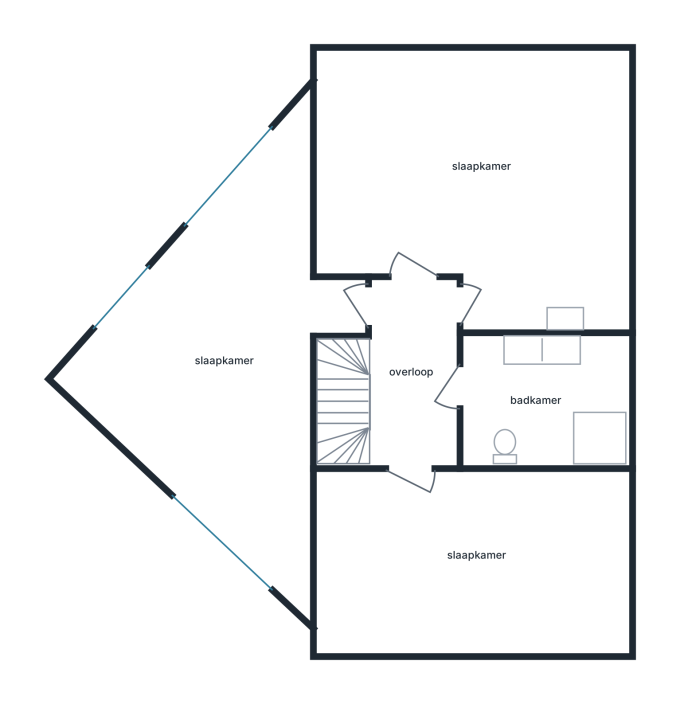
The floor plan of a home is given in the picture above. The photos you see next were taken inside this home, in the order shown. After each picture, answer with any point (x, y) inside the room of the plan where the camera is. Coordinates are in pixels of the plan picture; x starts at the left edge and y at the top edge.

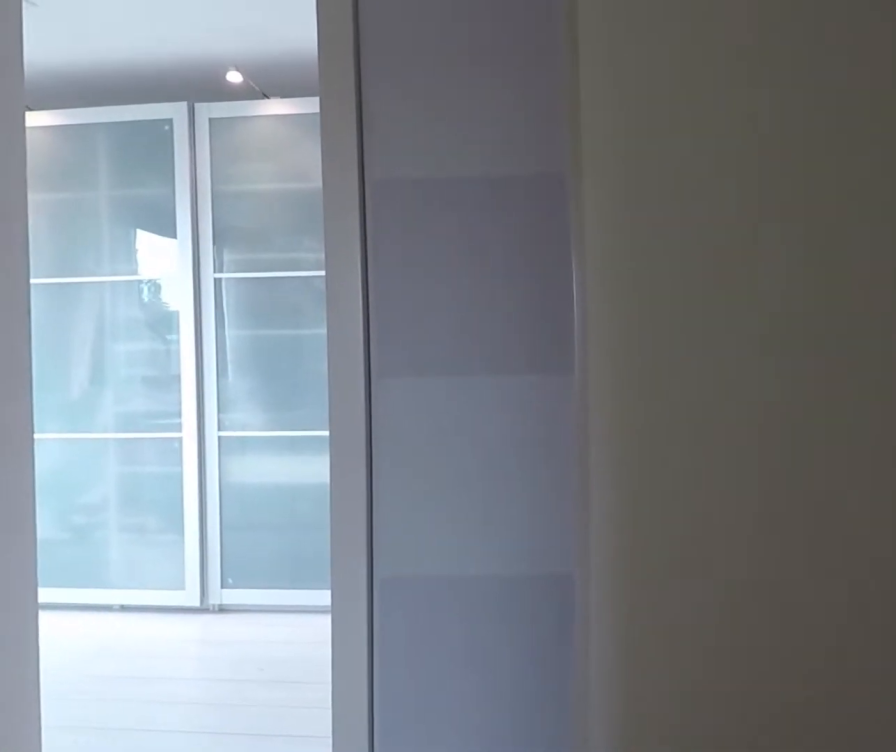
(443, 440)
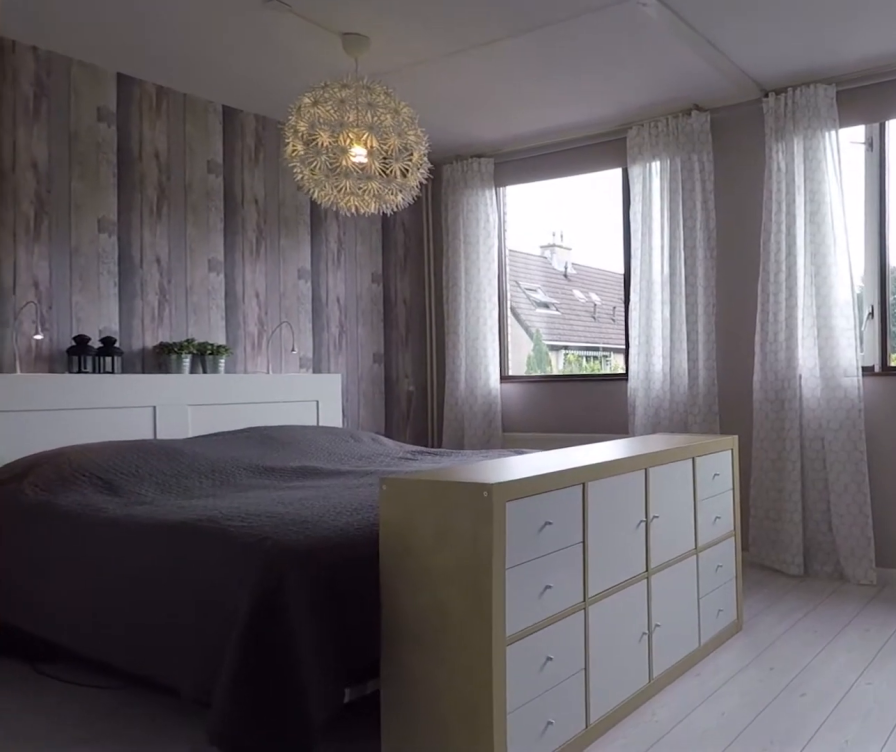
(624, 192)
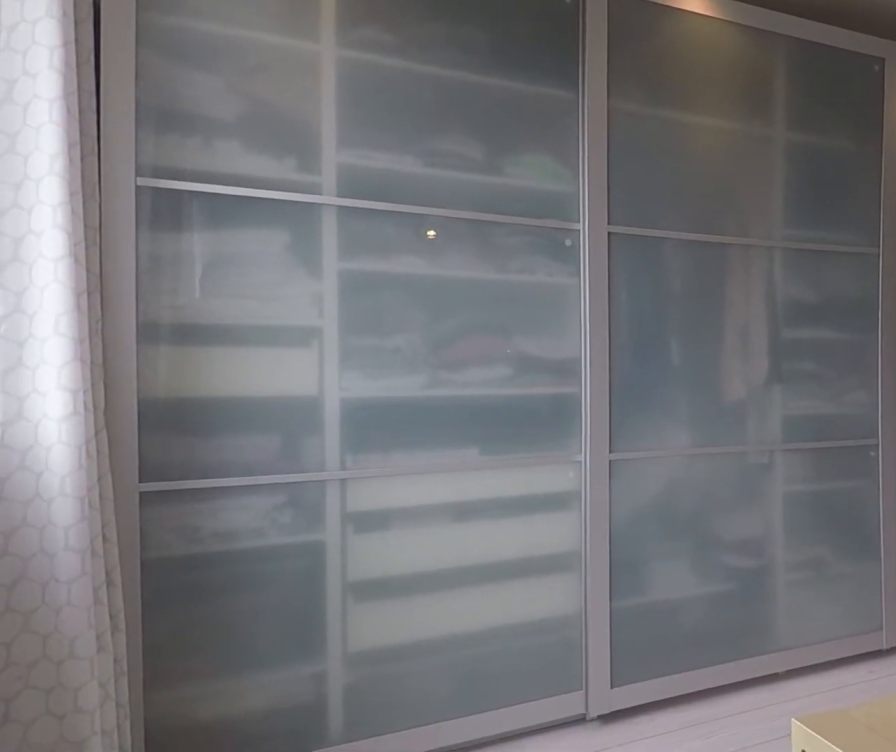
(624, 192)
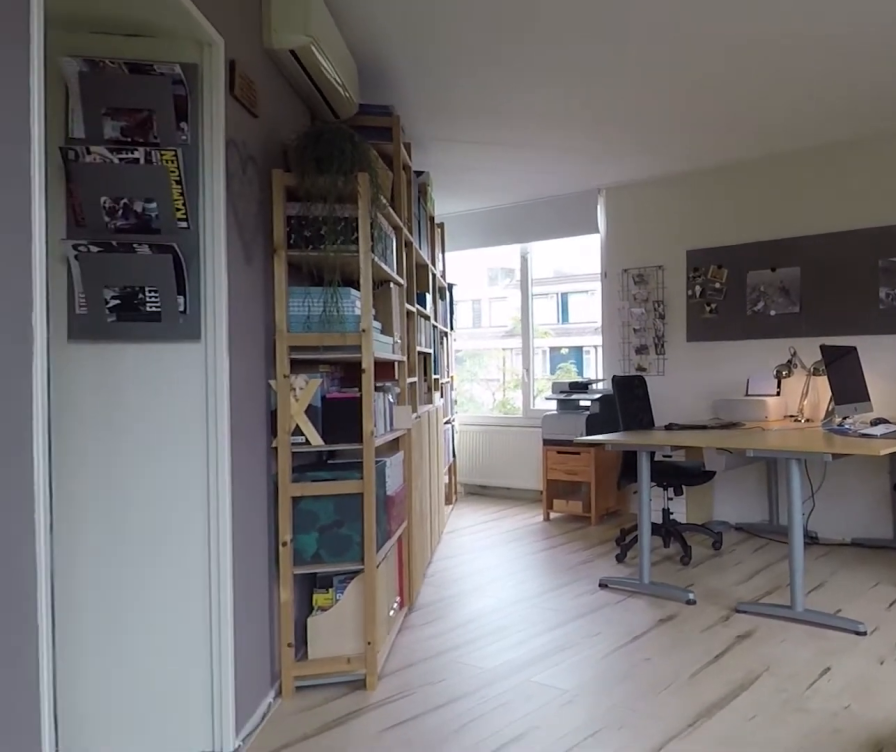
(235, 481)
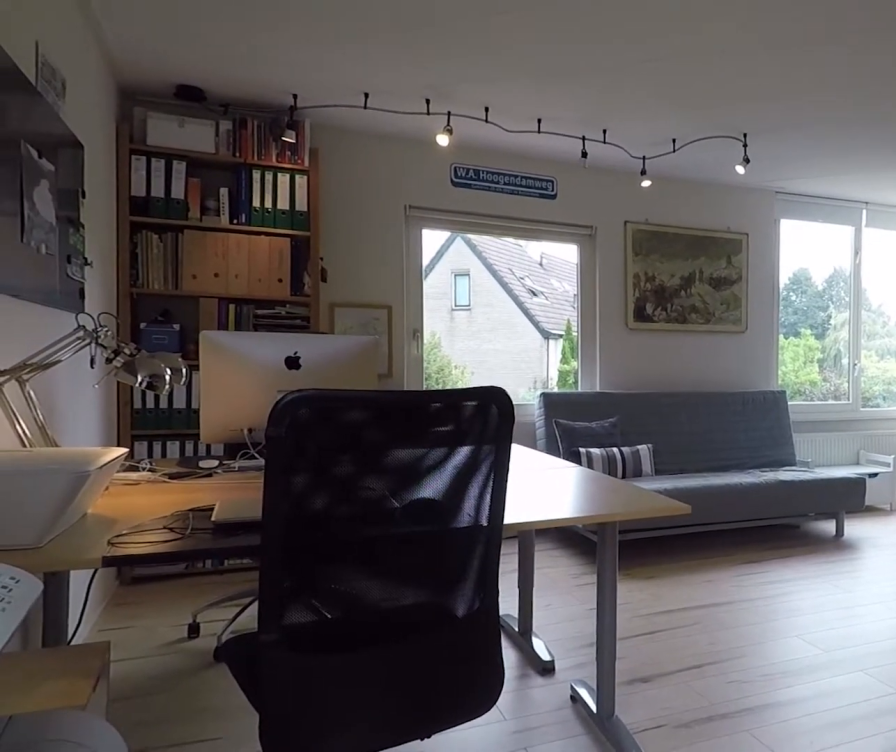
(235, 481)
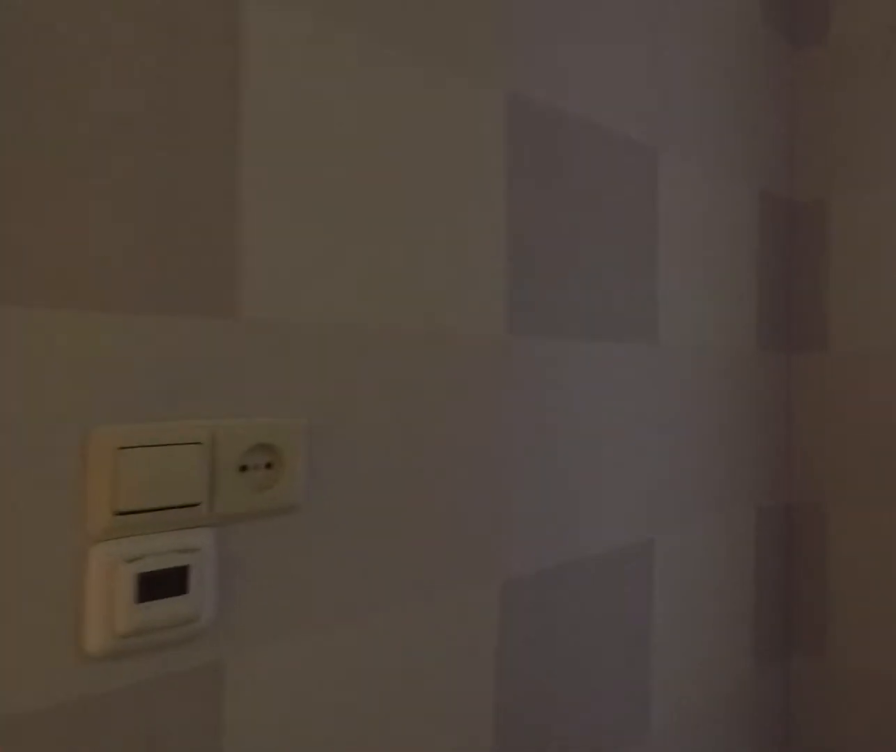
(443, 443)
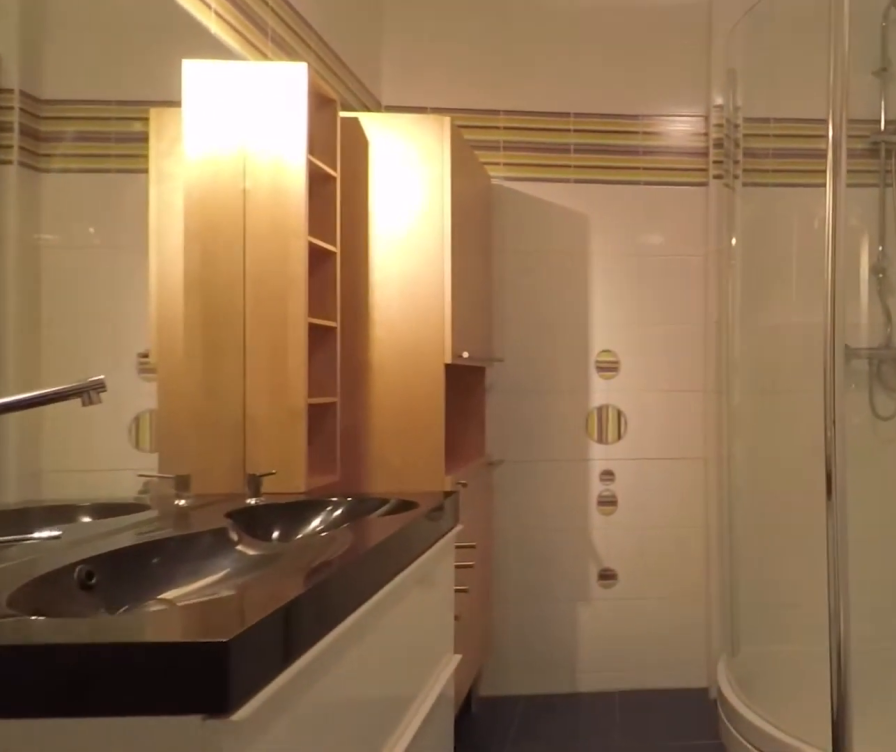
(546, 400)
